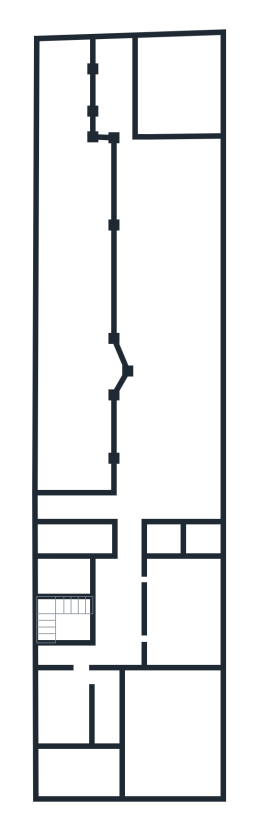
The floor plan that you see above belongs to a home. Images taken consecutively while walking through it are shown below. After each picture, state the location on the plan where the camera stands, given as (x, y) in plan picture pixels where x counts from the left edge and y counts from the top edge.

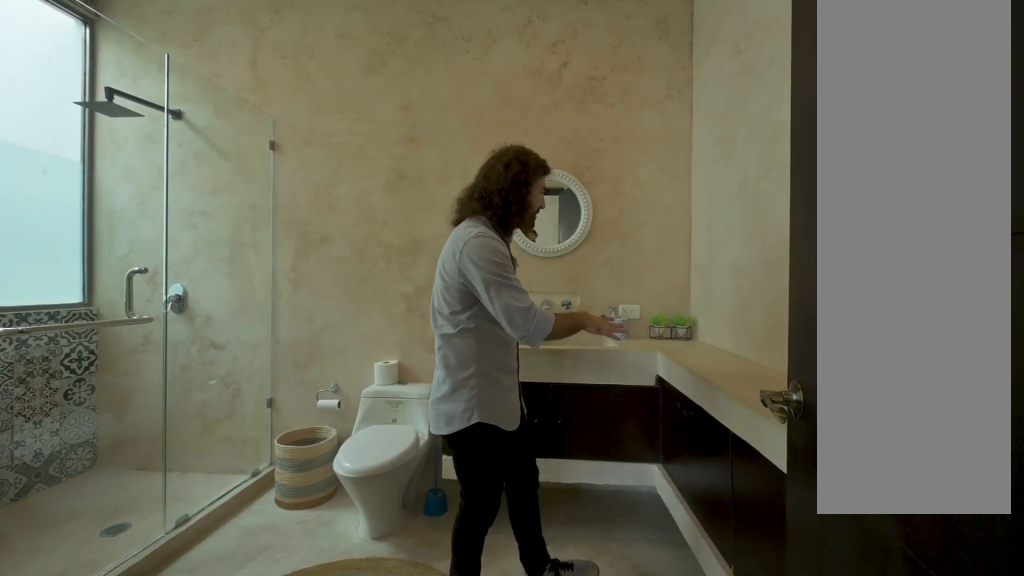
(200, 540)
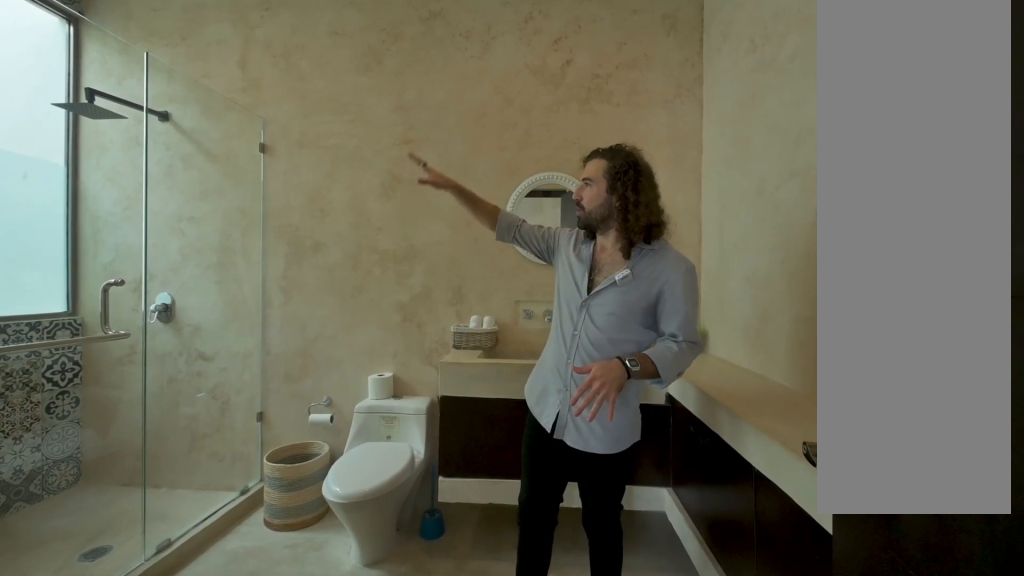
(200, 540)
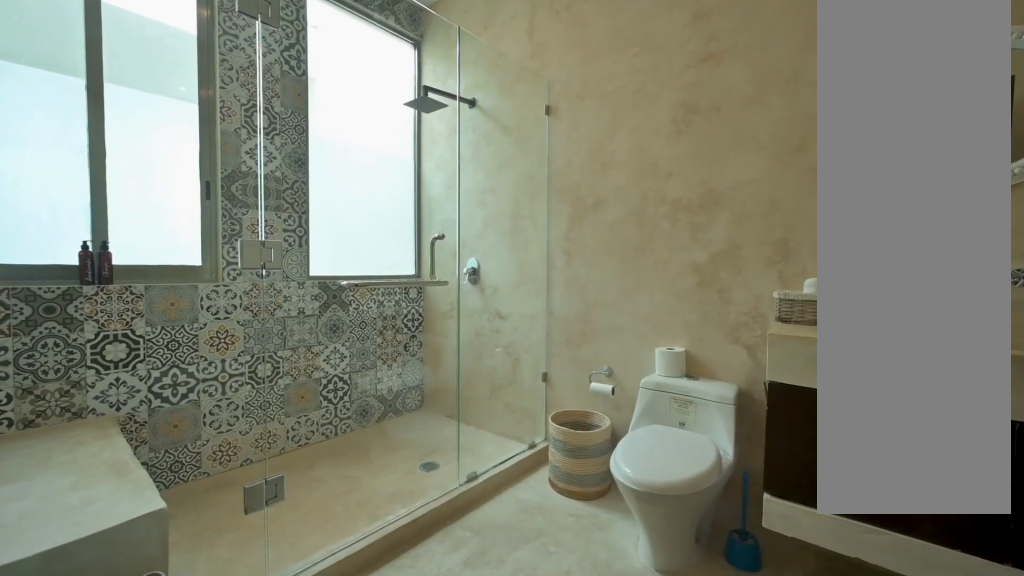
(200, 542)
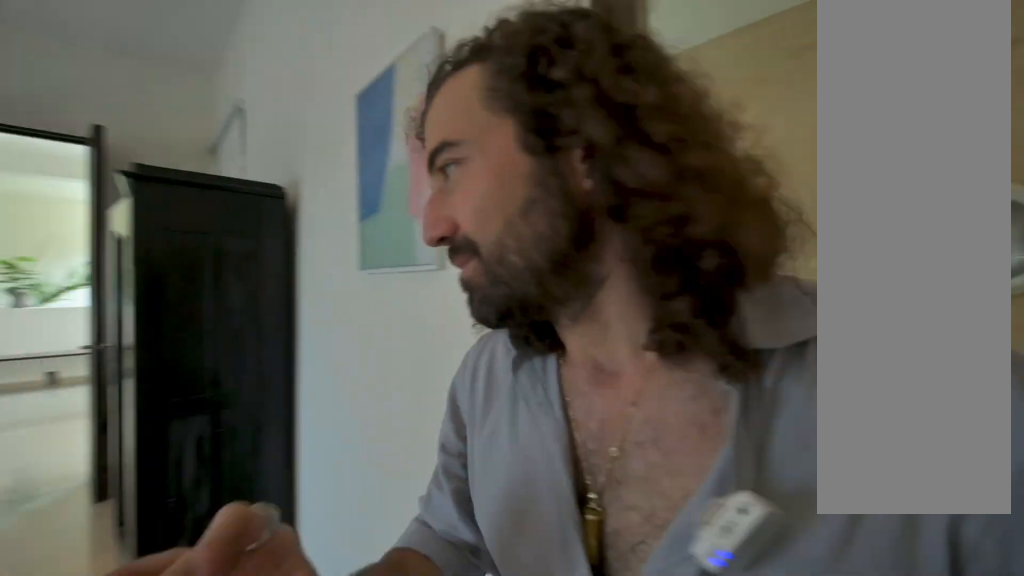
(206, 567)
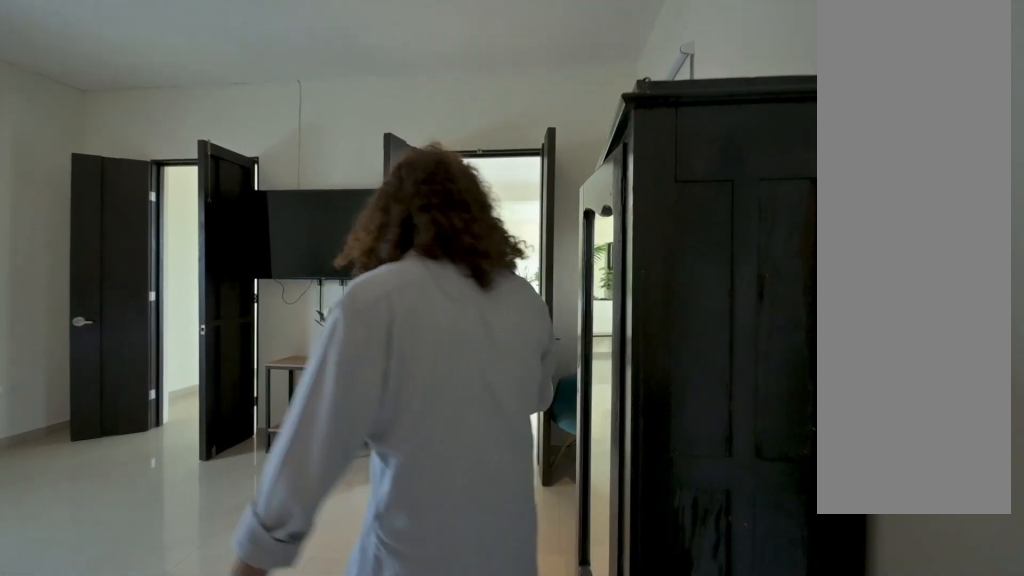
(187, 586)
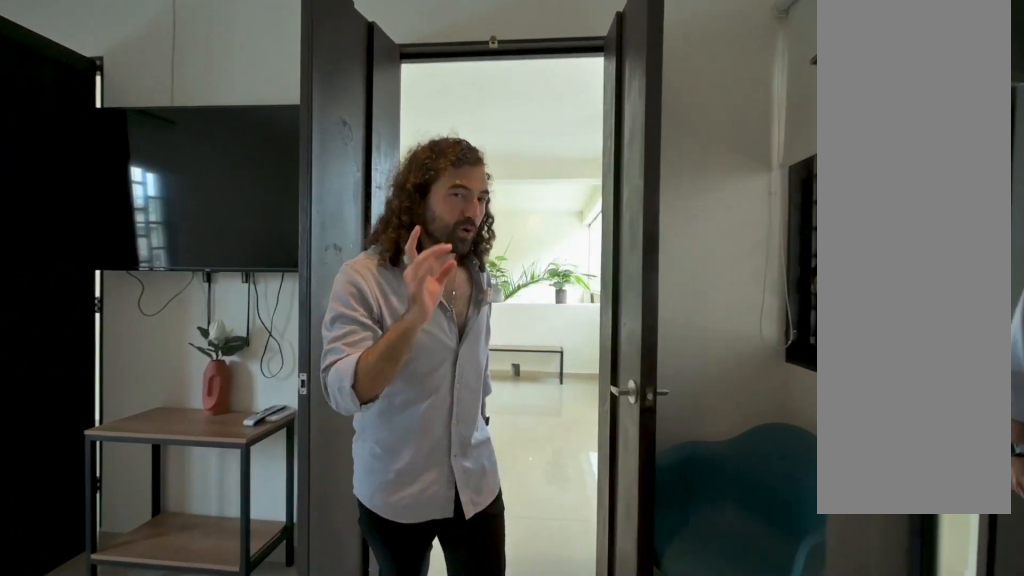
(160, 584)
